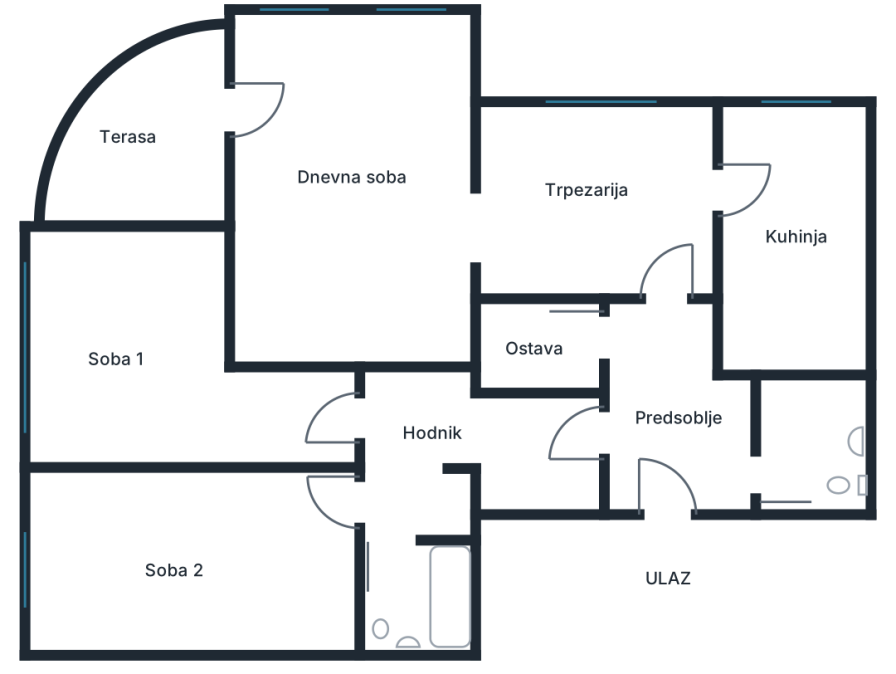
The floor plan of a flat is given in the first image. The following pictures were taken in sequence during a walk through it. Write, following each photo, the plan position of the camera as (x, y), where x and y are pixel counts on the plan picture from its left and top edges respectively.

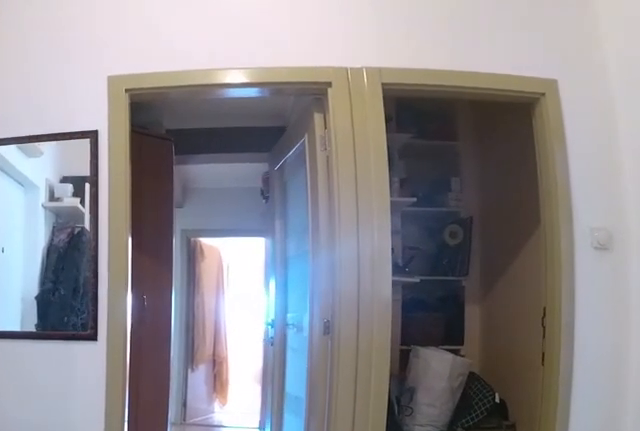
(763, 436)
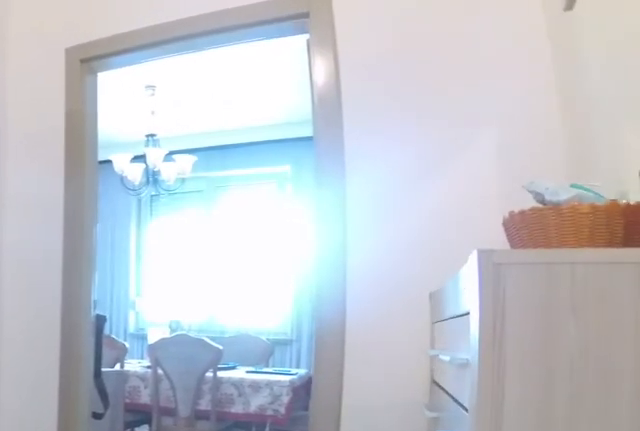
(683, 456)
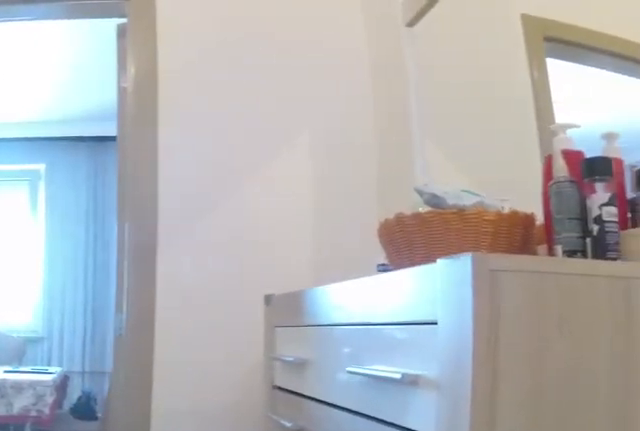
(673, 433)
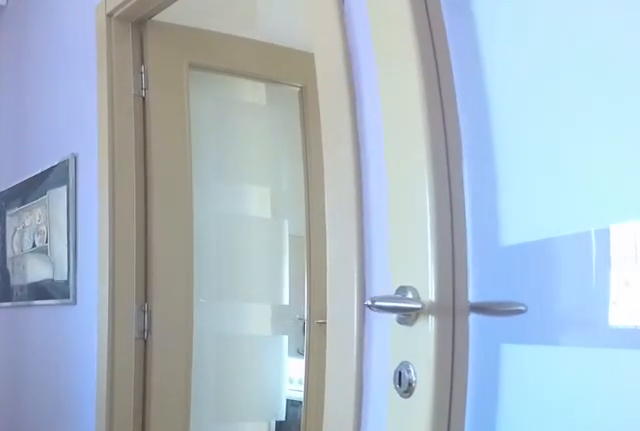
(670, 322)
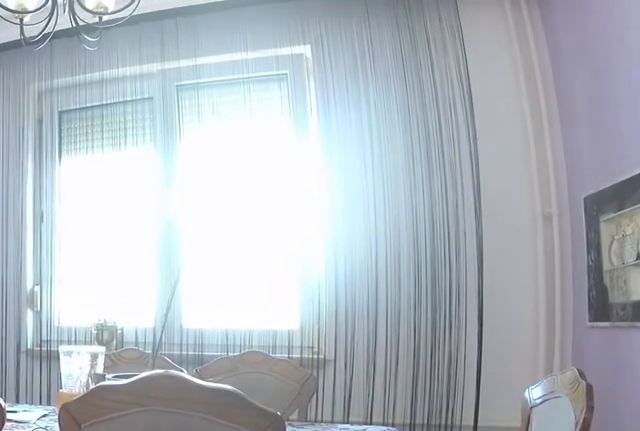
(680, 298)
